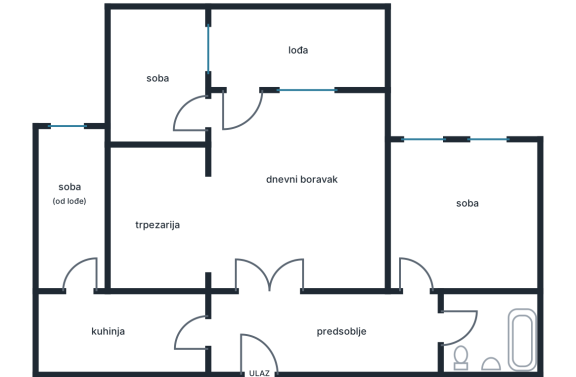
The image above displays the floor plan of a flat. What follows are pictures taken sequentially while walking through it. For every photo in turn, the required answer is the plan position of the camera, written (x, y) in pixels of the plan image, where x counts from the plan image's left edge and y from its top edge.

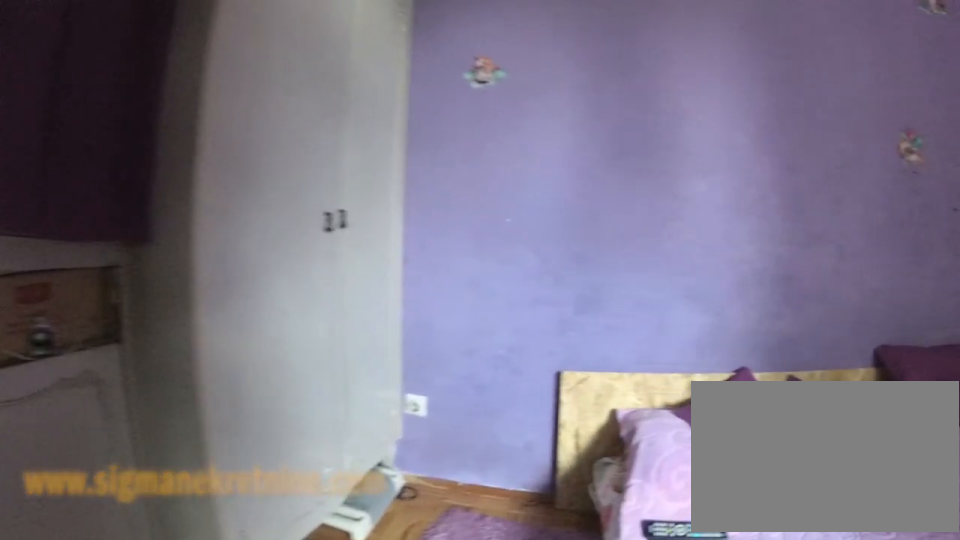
(196, 130)
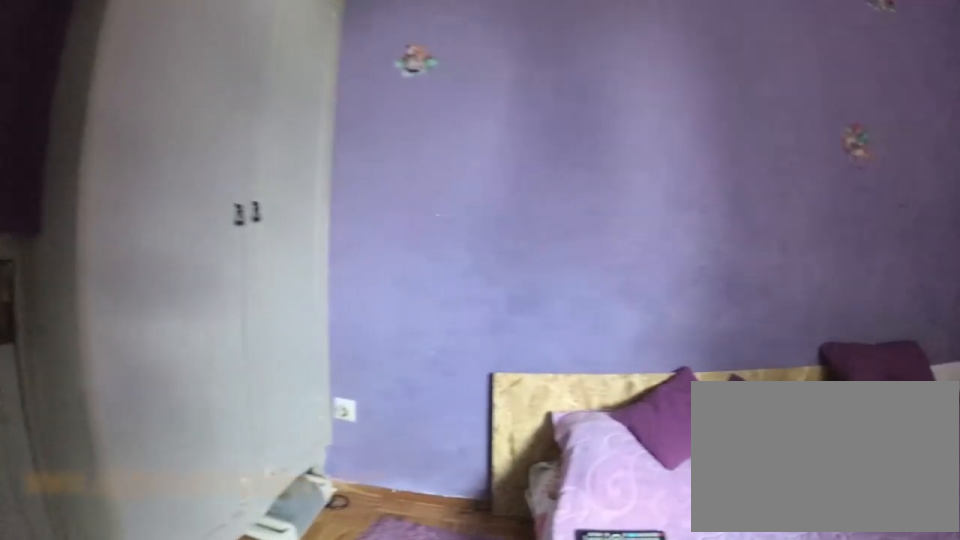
(191, 130)
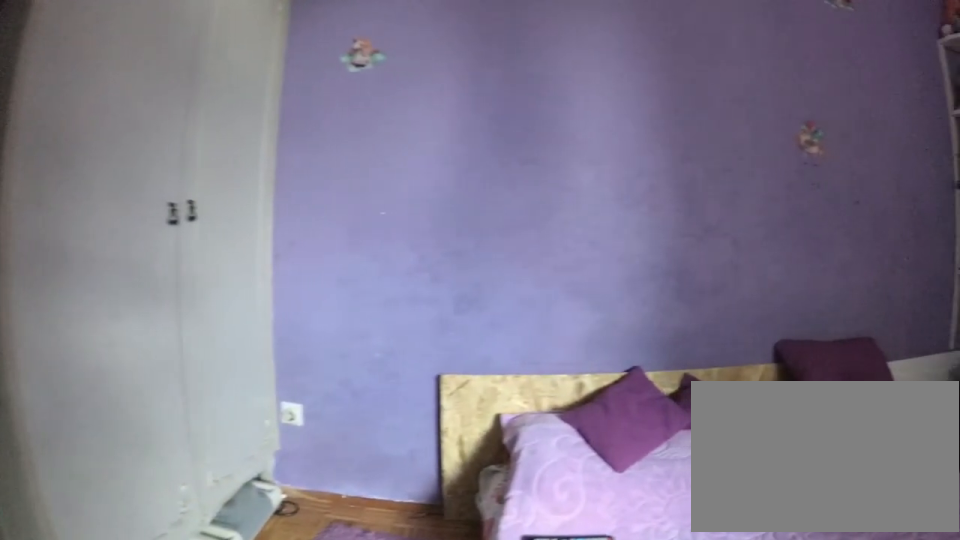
(185, 130)
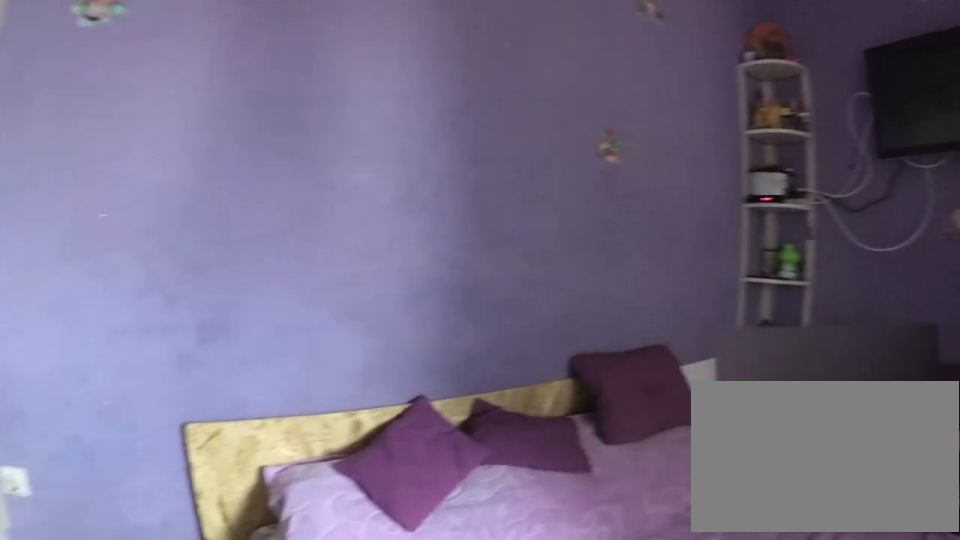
(183, 135)
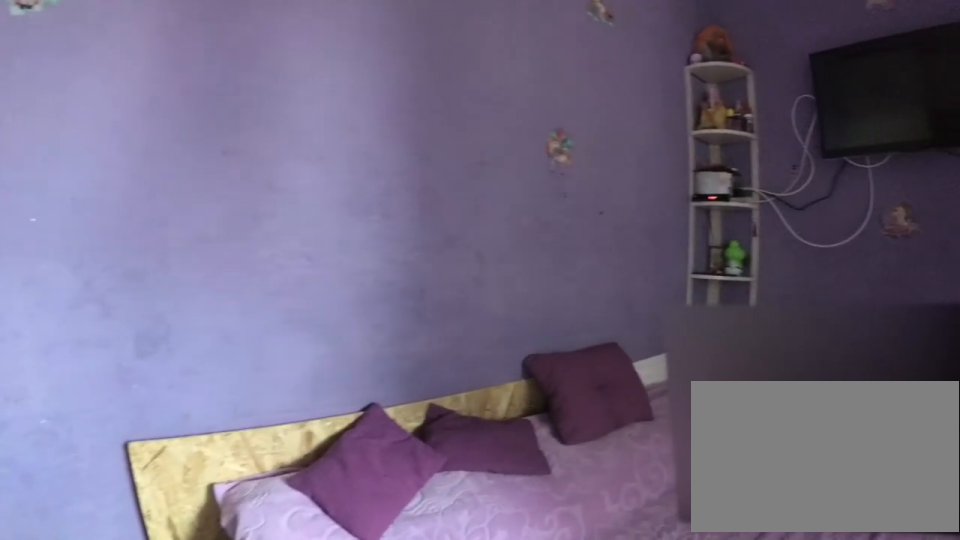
(183, 136)
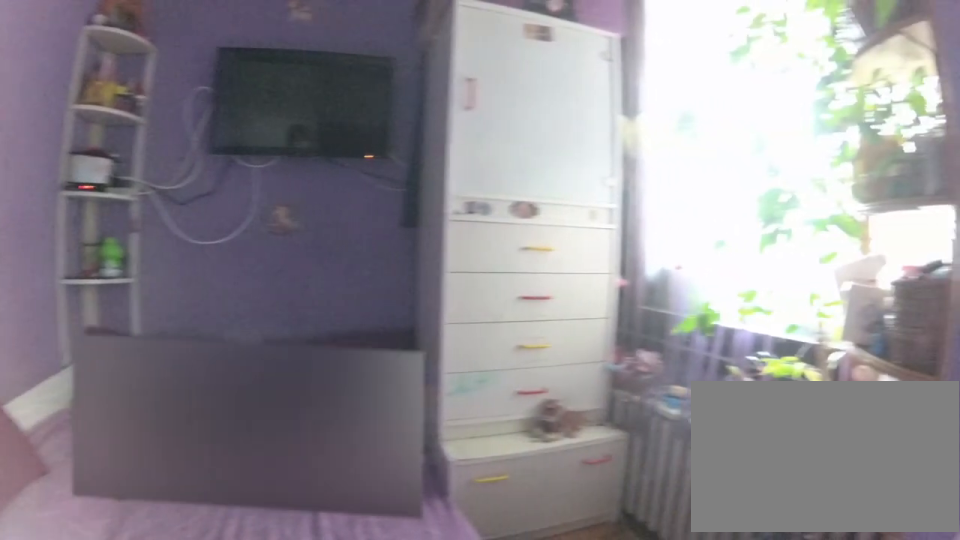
(158, 144)
